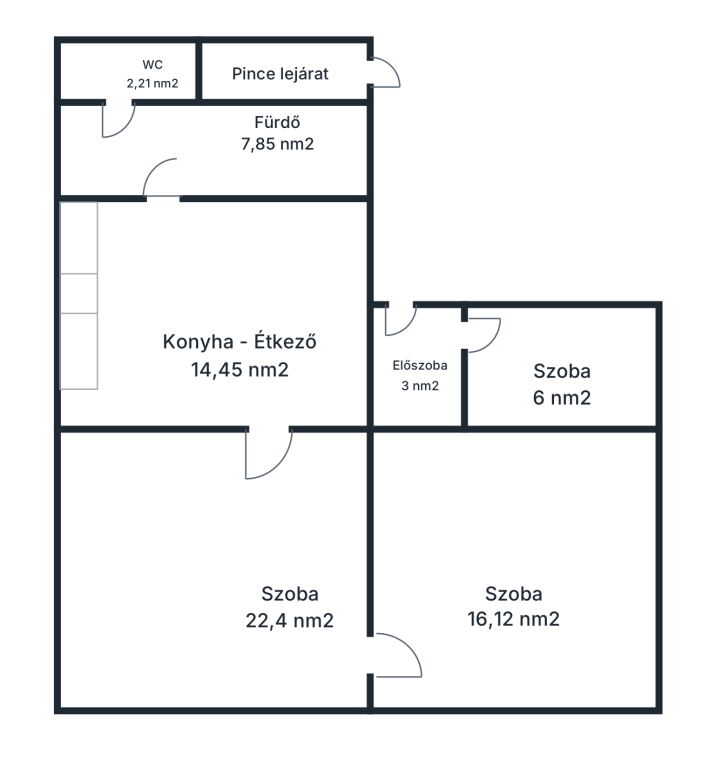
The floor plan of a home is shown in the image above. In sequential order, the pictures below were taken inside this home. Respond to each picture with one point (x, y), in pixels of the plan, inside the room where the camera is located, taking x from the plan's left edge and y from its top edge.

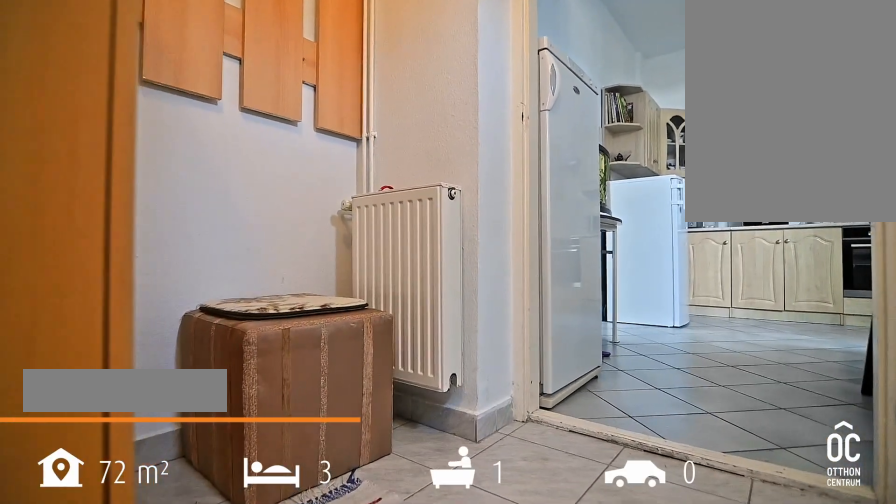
(416, 369)
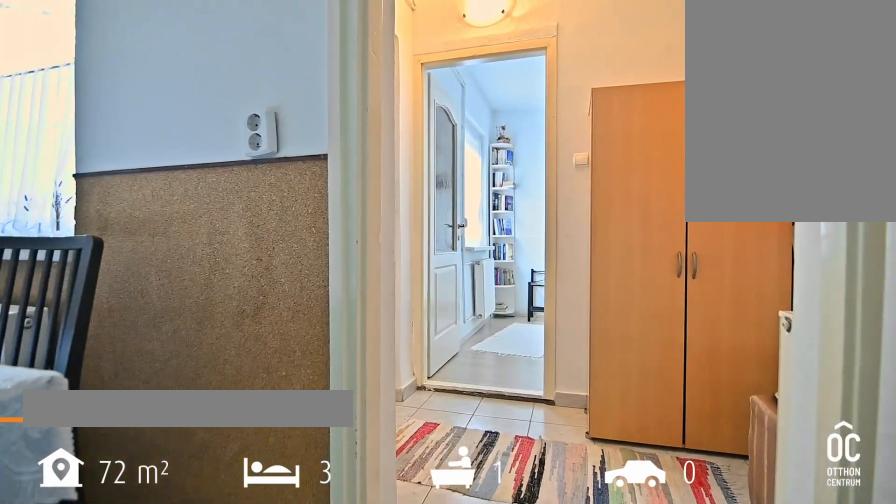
(415, 369)
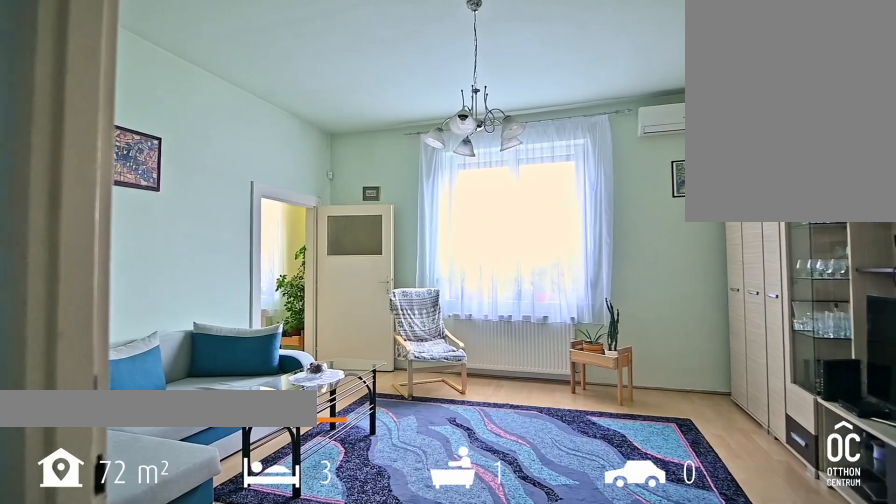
(215, 574)
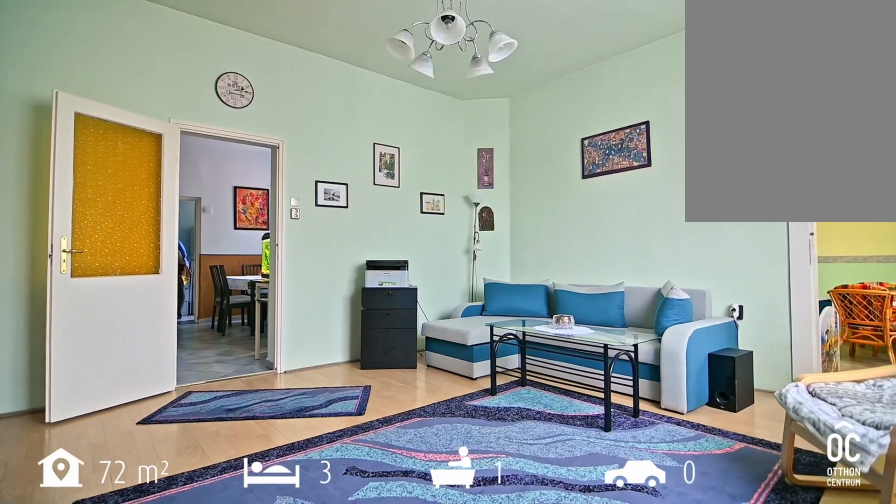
(215, 574)
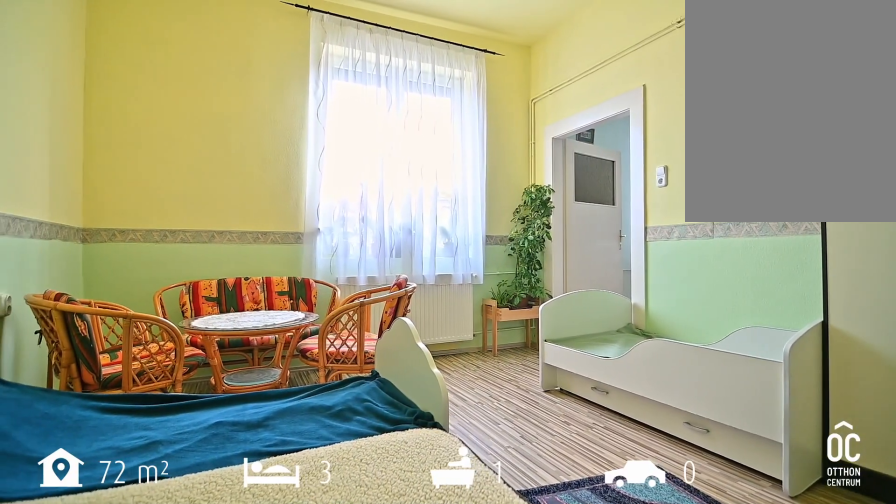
(521, 576)
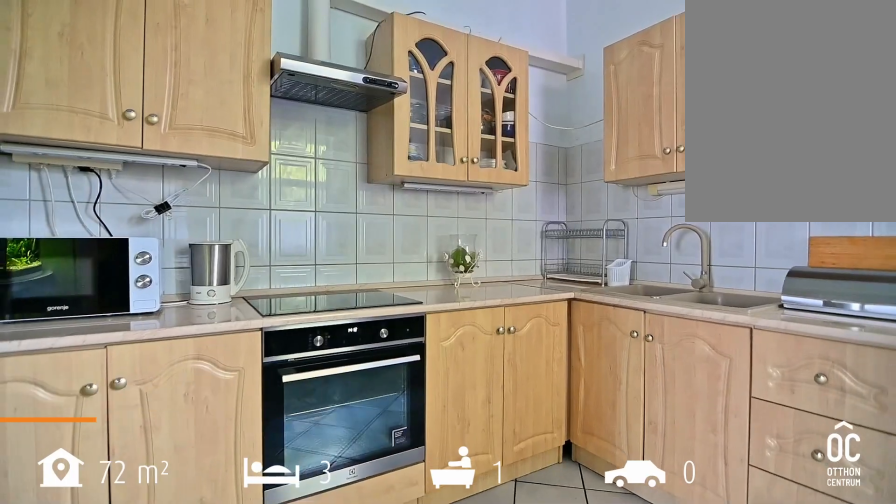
(217, 317)
